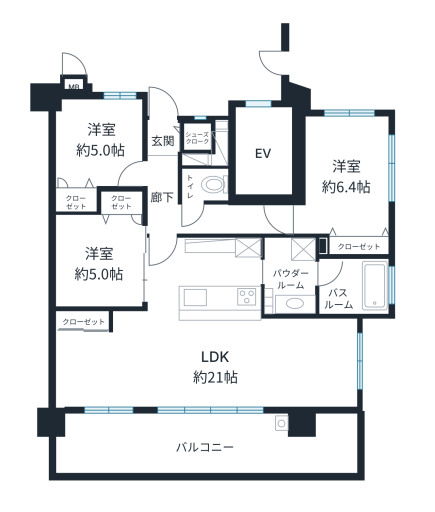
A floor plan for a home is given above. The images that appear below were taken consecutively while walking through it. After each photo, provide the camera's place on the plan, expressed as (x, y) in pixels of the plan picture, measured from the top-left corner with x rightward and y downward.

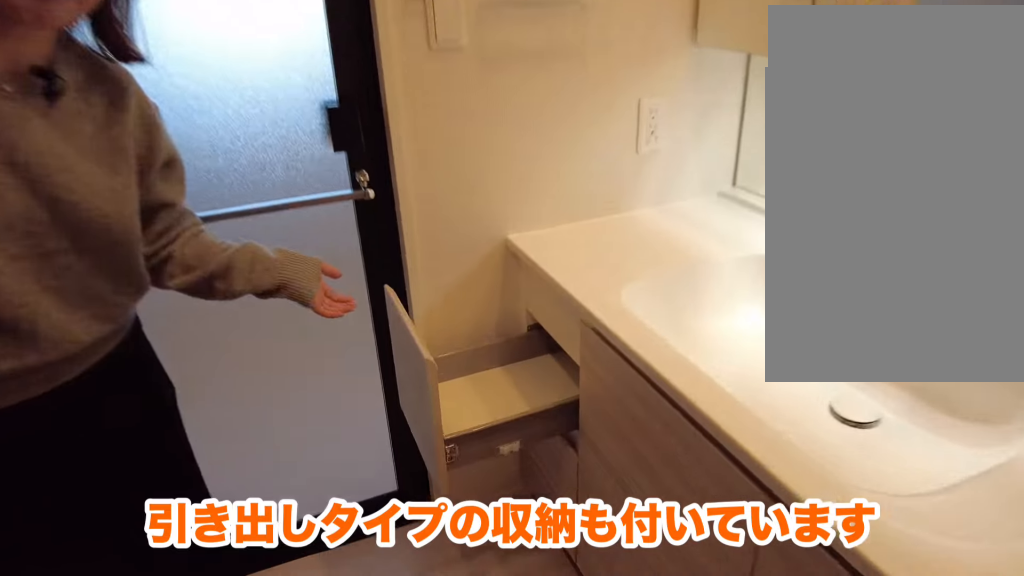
(290, 280)
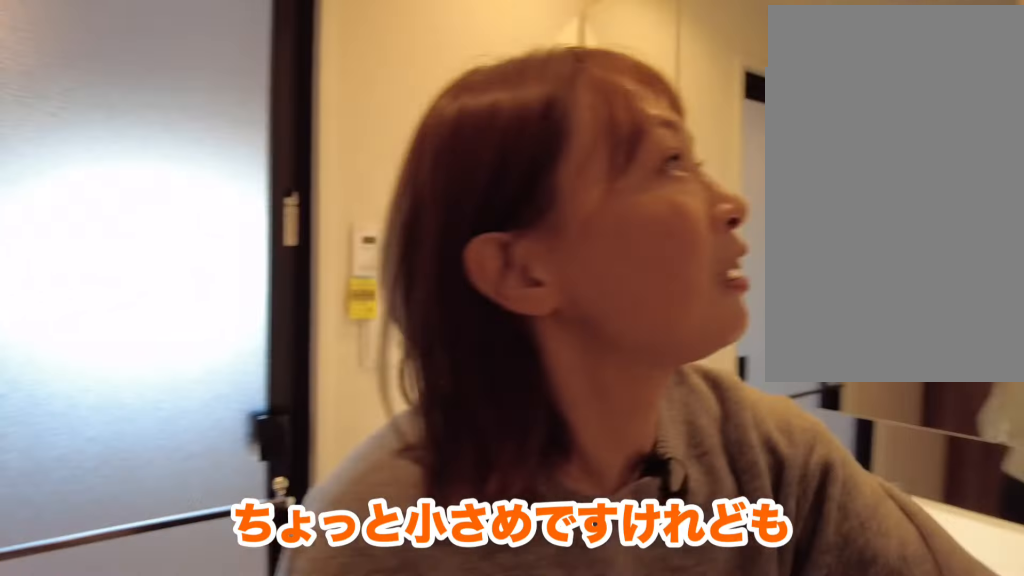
(289, 280)
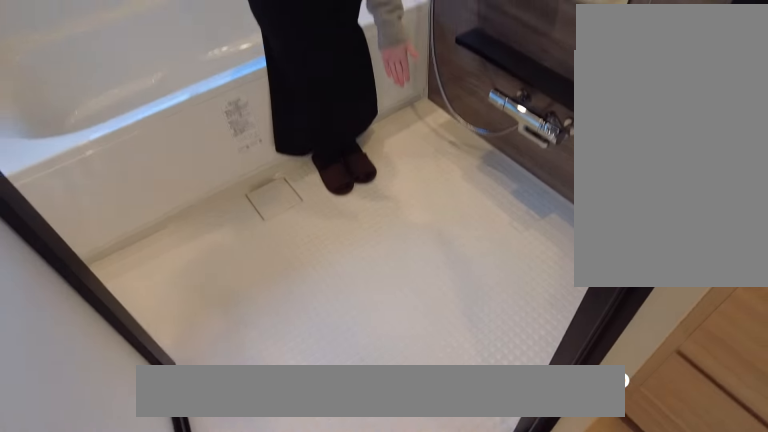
(340, 303)
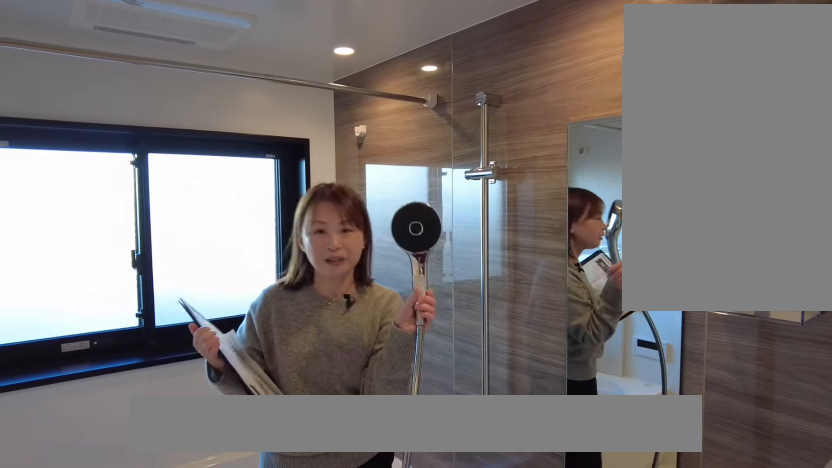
(344, 298)
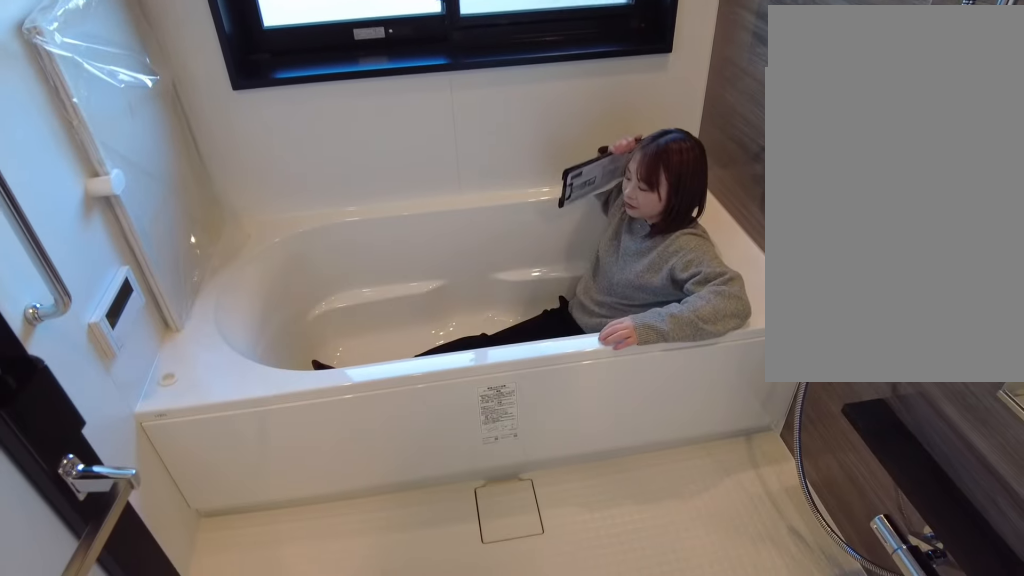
(344, 299)
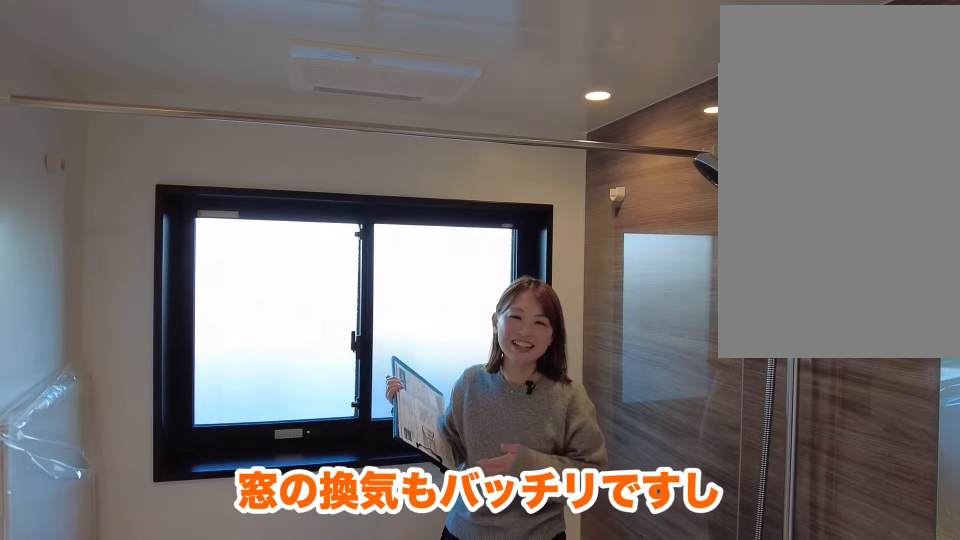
(343, 298)
